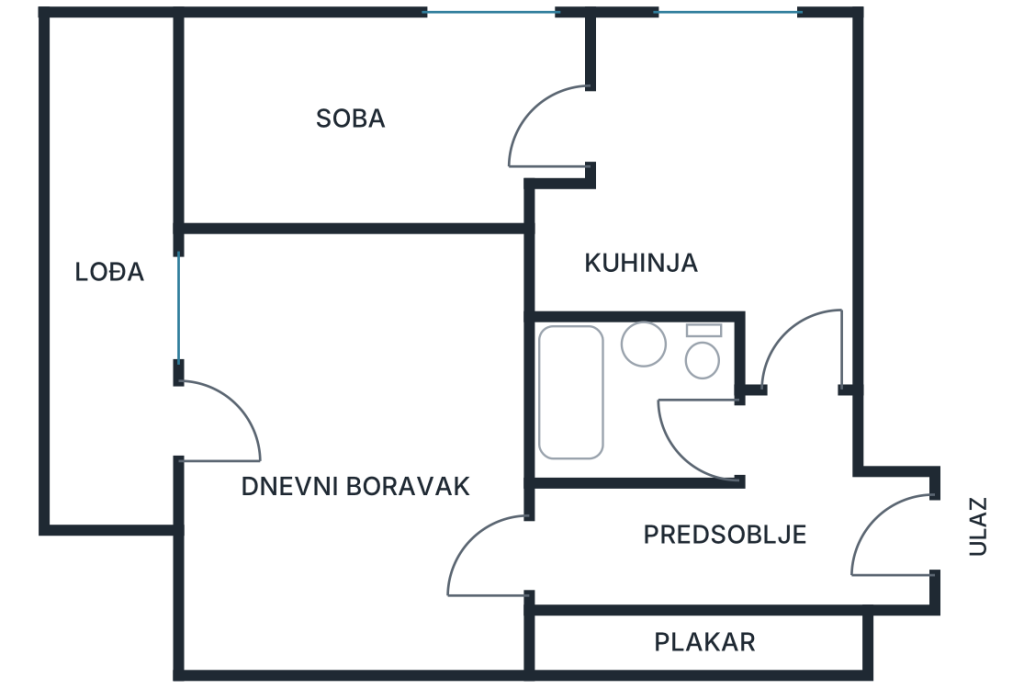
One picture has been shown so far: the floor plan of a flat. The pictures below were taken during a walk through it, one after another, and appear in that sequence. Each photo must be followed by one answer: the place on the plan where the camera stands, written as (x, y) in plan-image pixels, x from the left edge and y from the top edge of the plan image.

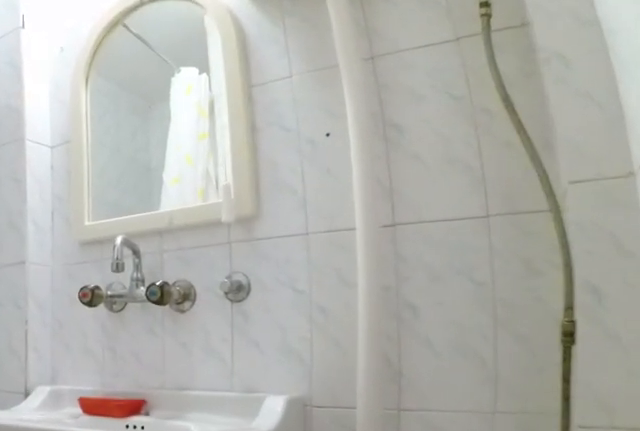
(721, 417)
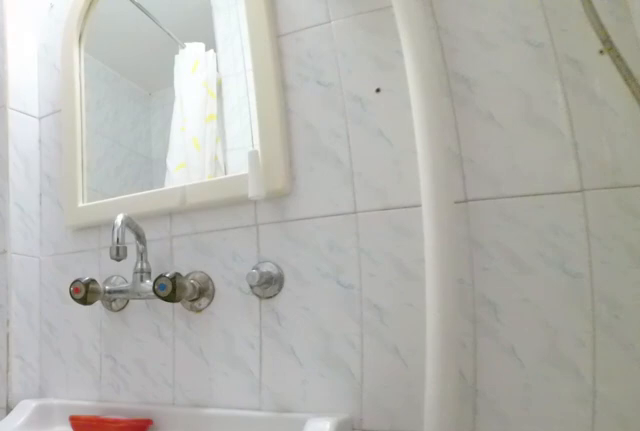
(704, 408)
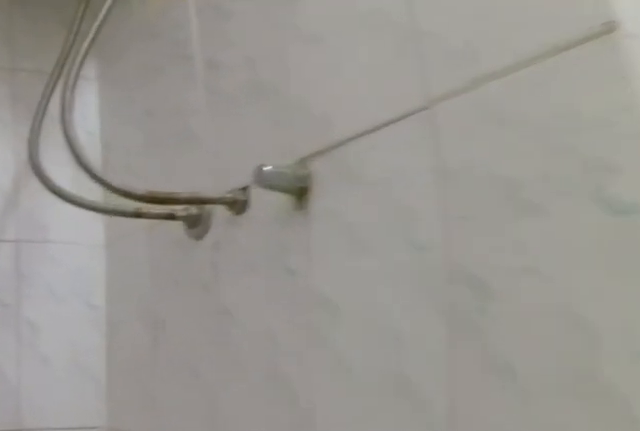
(664, 383)
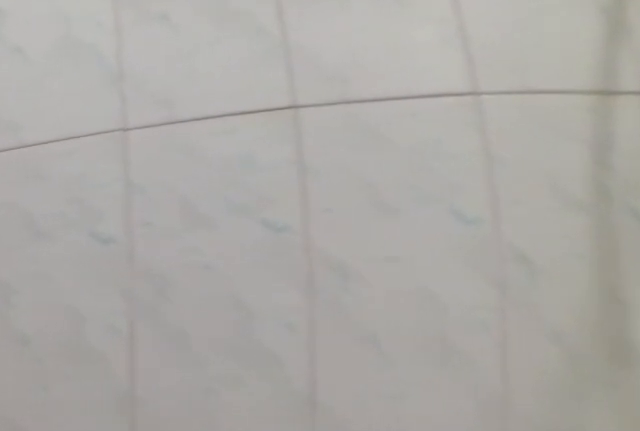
(665, 368)
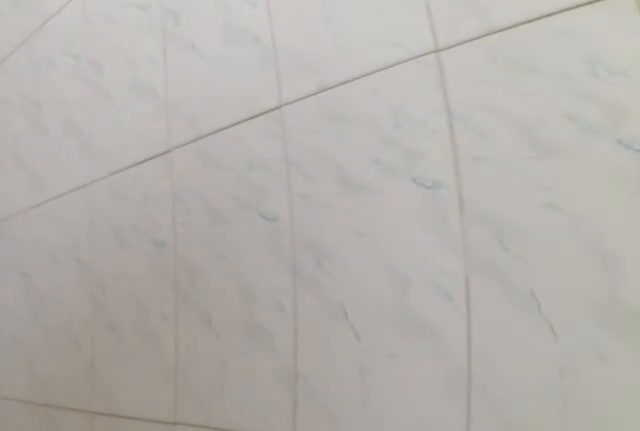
(660, 358)
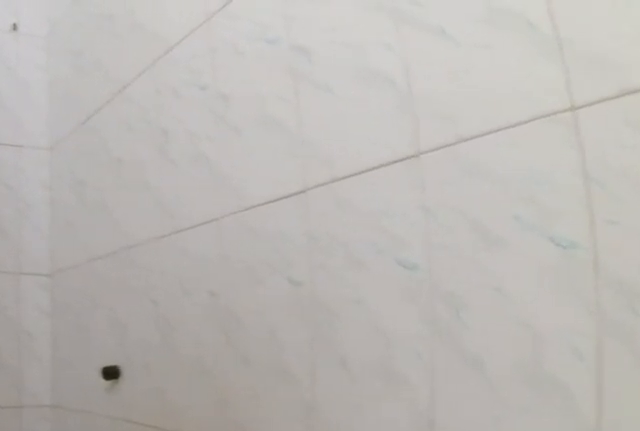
(651, 352)
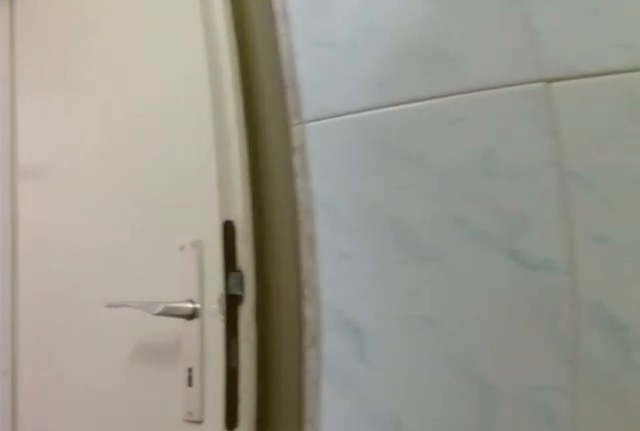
(621, 359)
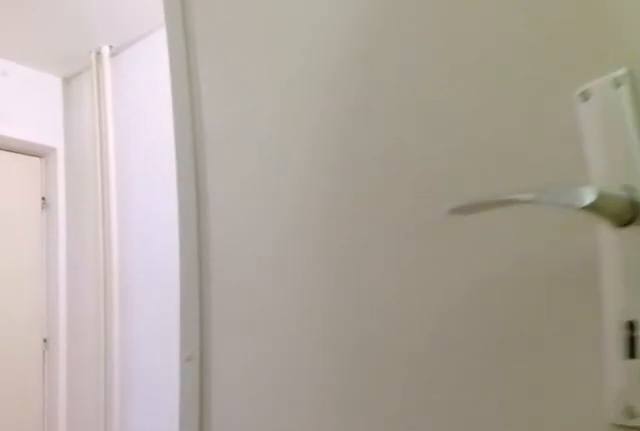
(656, 385)
